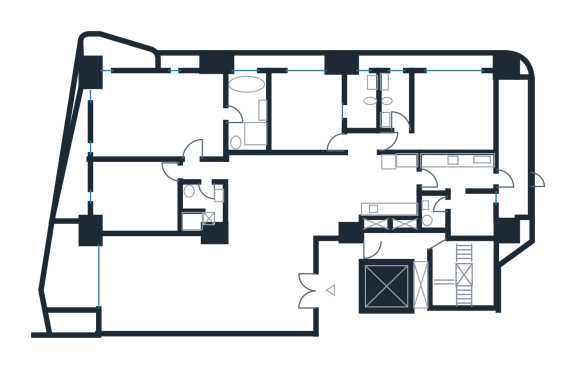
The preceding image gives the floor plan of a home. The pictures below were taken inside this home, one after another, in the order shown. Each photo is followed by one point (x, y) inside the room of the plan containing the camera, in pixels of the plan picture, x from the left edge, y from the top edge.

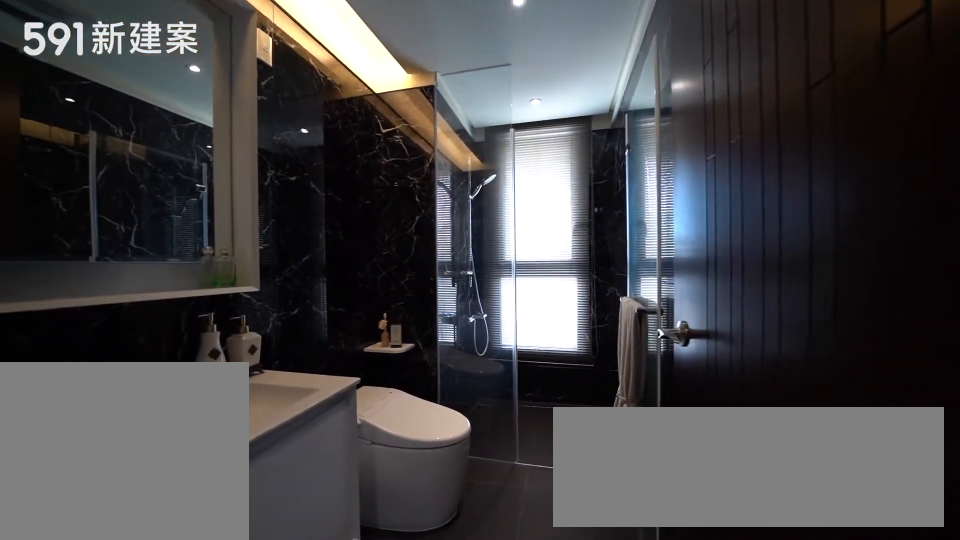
(397, 97)
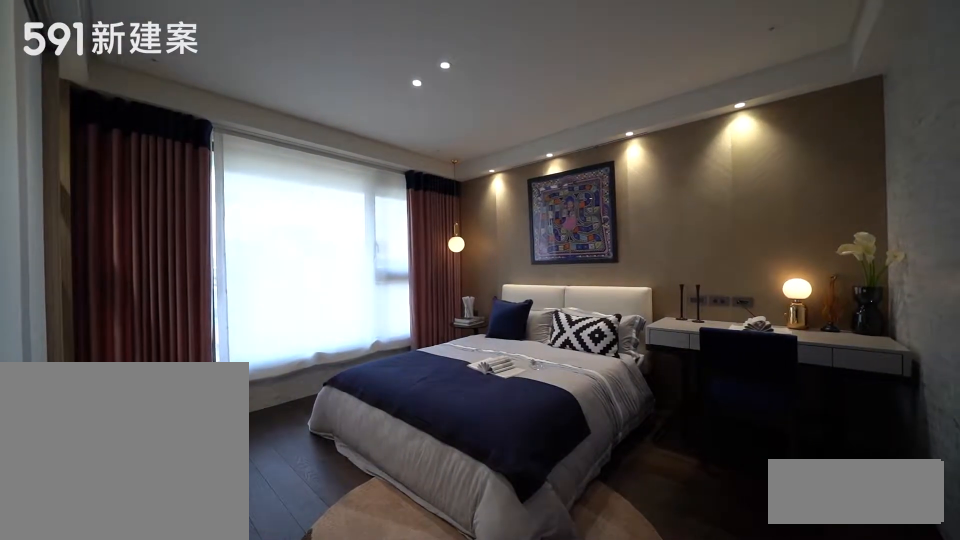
(449, 113)
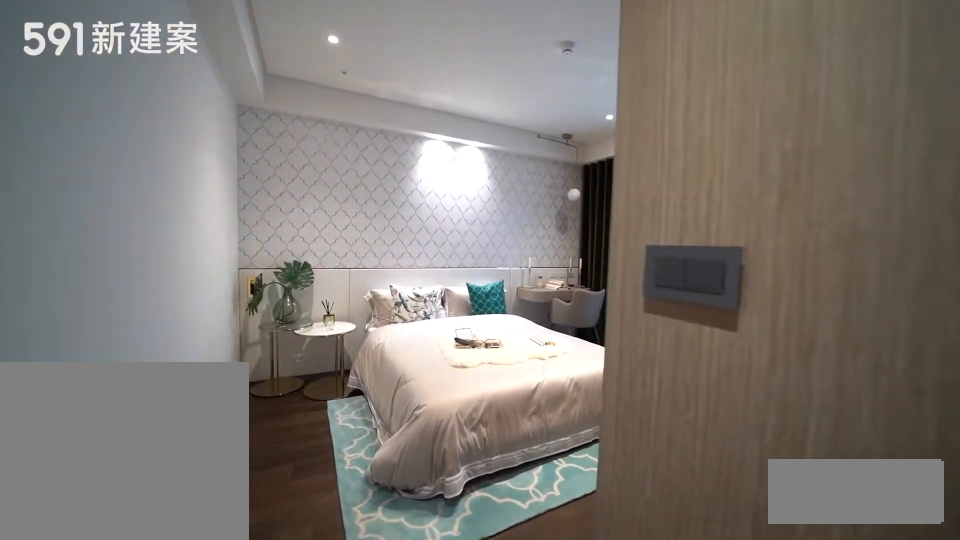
(305, 110)
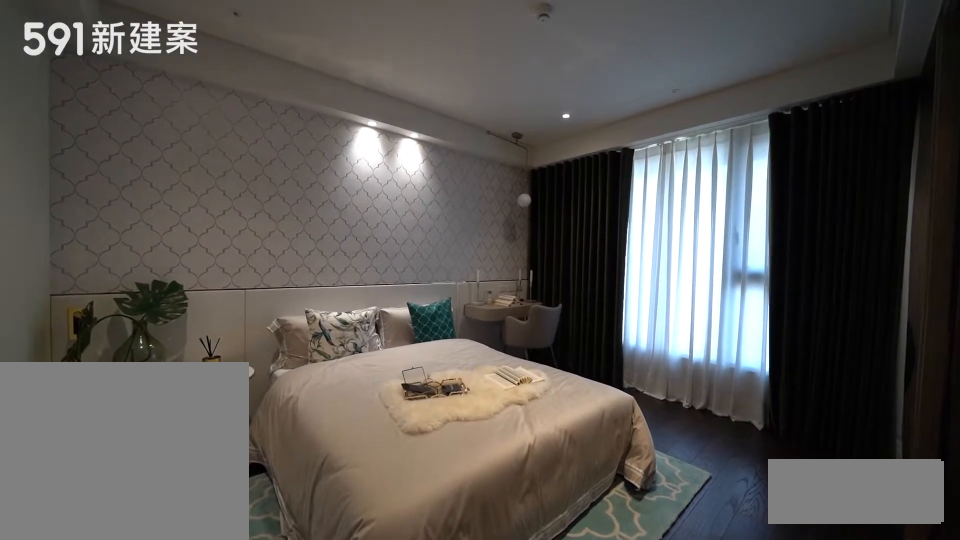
(305, 110)
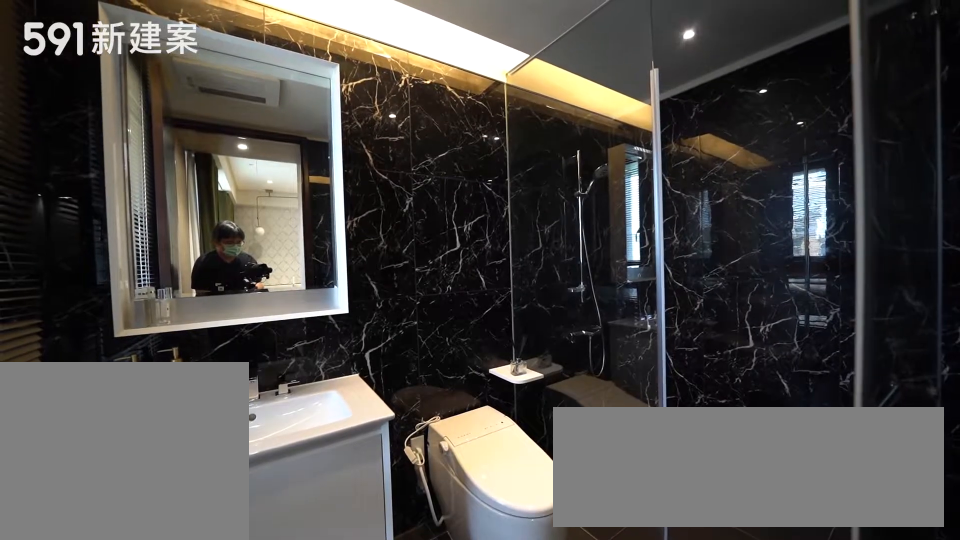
(362, 107)
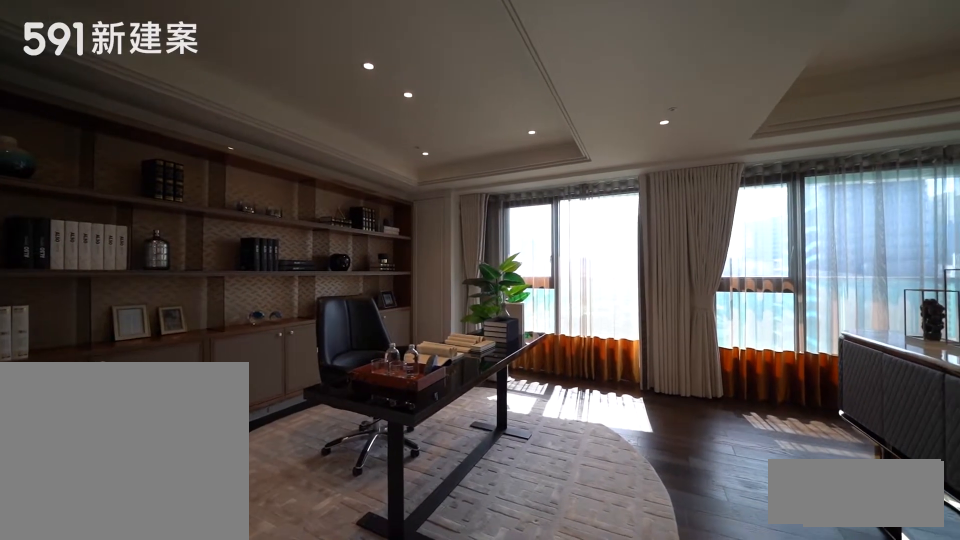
(137, 151)
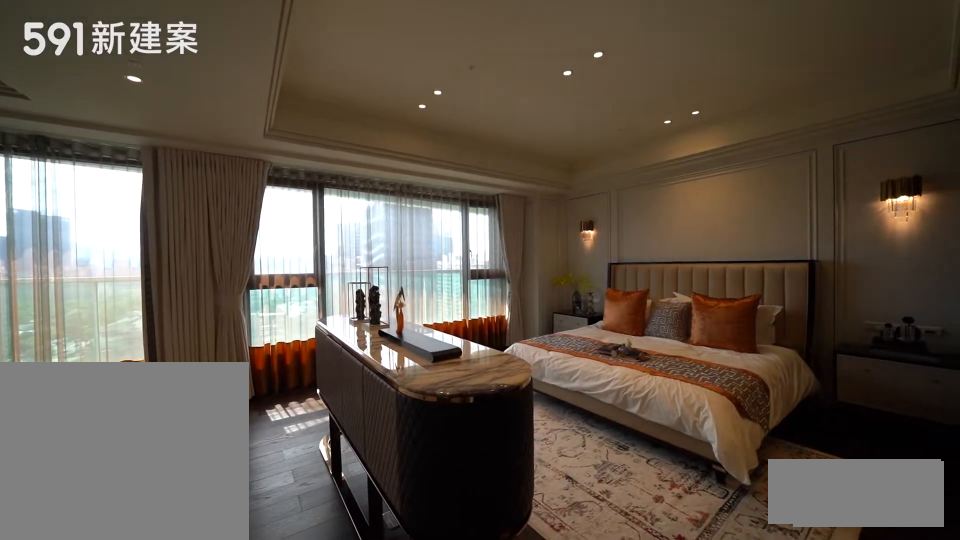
(137, 151)
